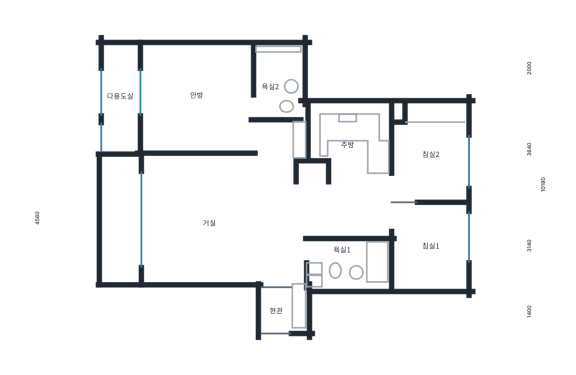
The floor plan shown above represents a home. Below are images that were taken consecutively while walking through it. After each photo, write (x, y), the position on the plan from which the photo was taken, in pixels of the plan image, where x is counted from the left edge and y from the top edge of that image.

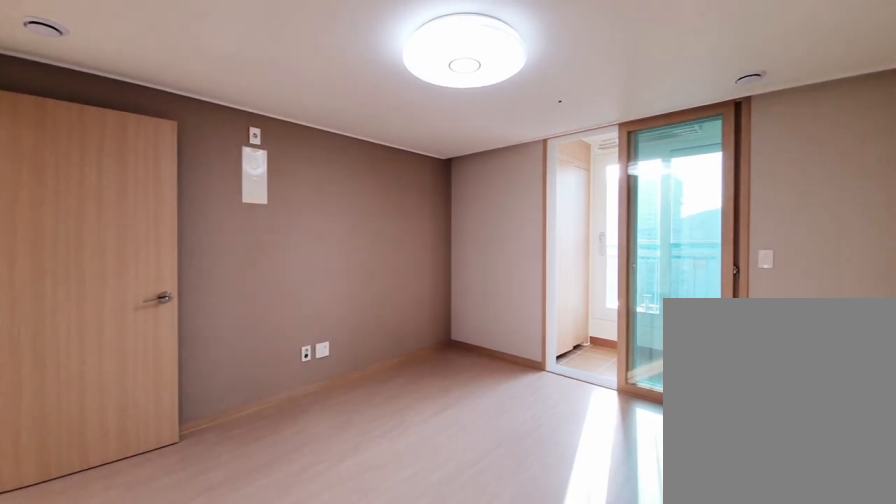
(188, 121)
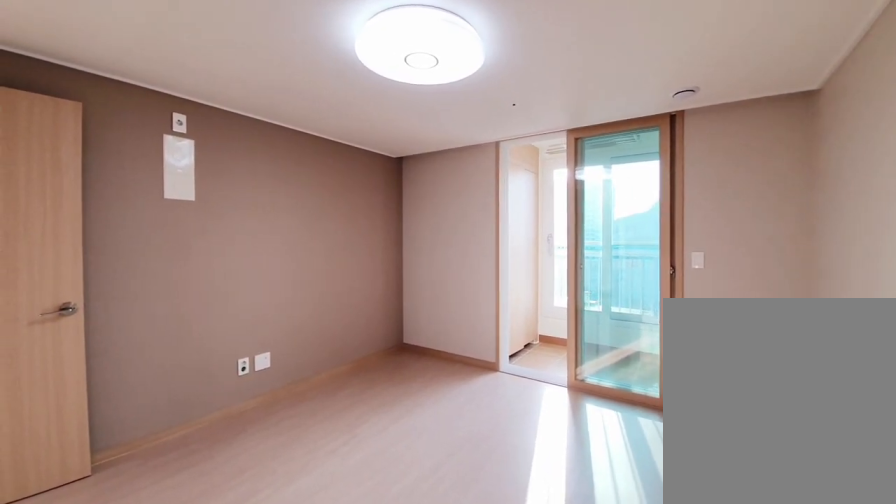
(187, 121)
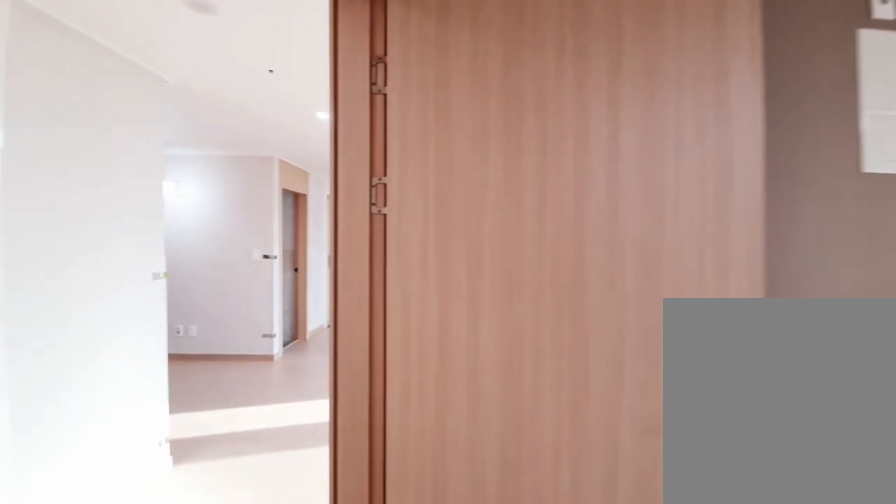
(189, 121)
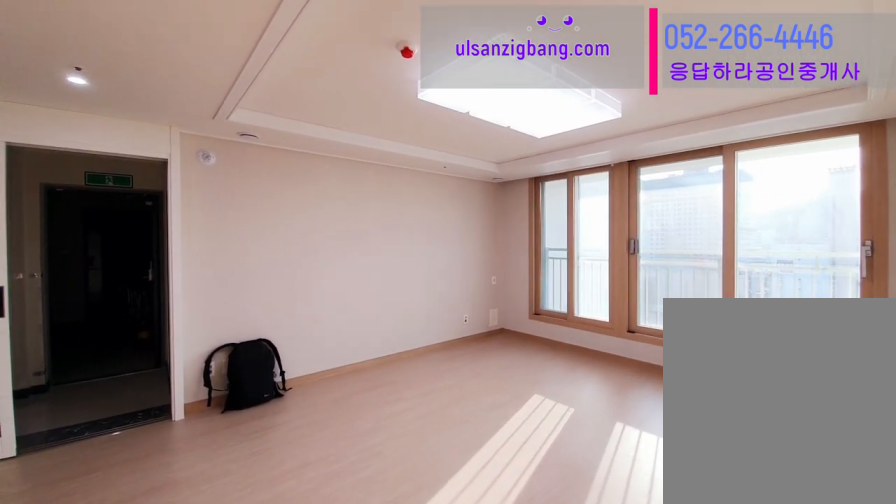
(281, 197)
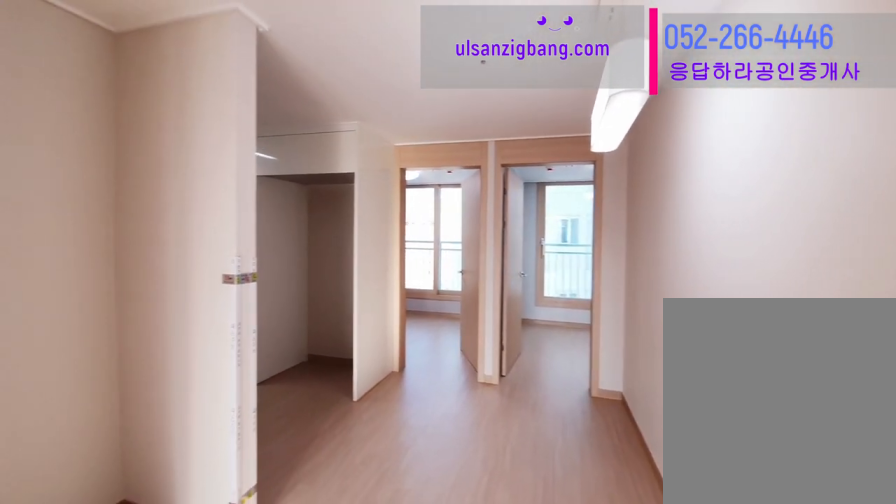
(280, 196)
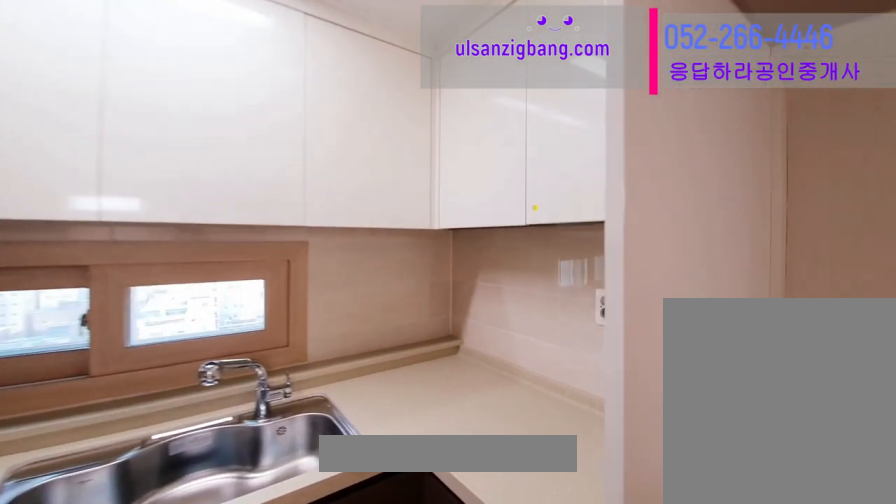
(352, 151)
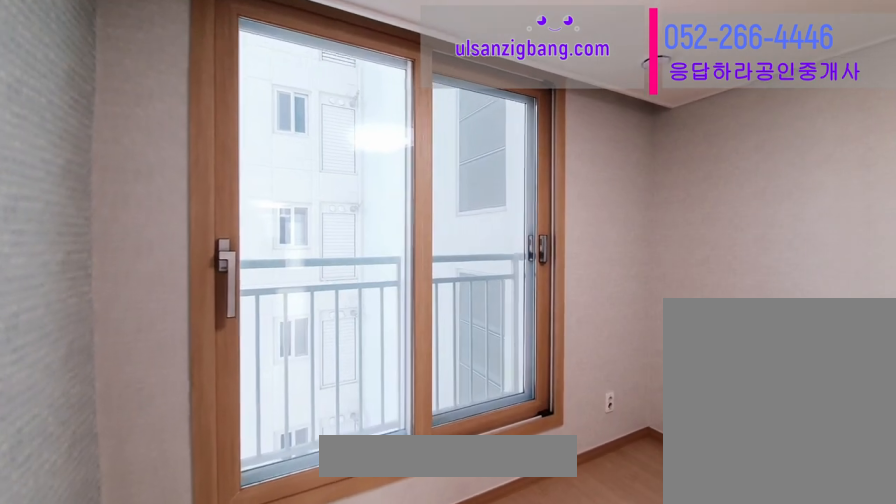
(435, 244)
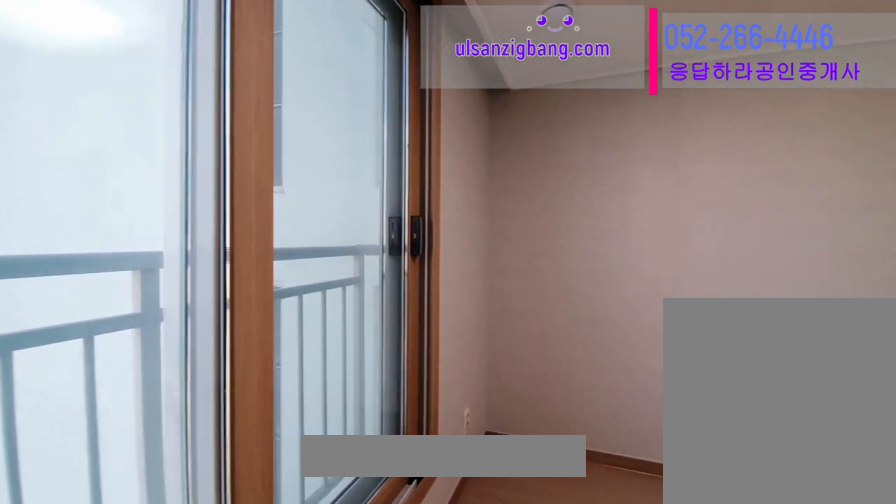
(435, 244)
